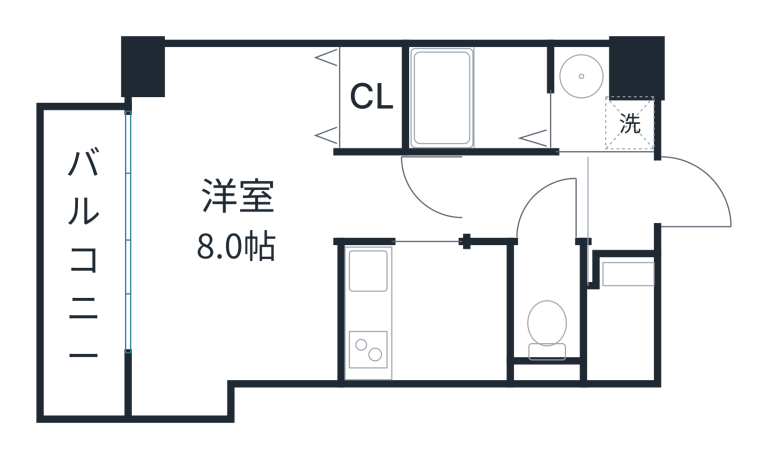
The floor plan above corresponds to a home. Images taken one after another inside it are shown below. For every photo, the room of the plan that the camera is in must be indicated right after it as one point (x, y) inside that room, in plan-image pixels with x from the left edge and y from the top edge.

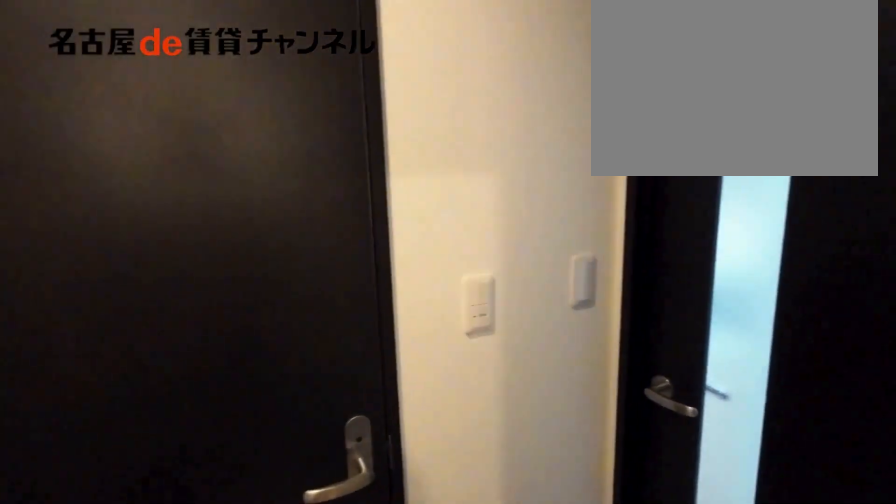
(528, 197)
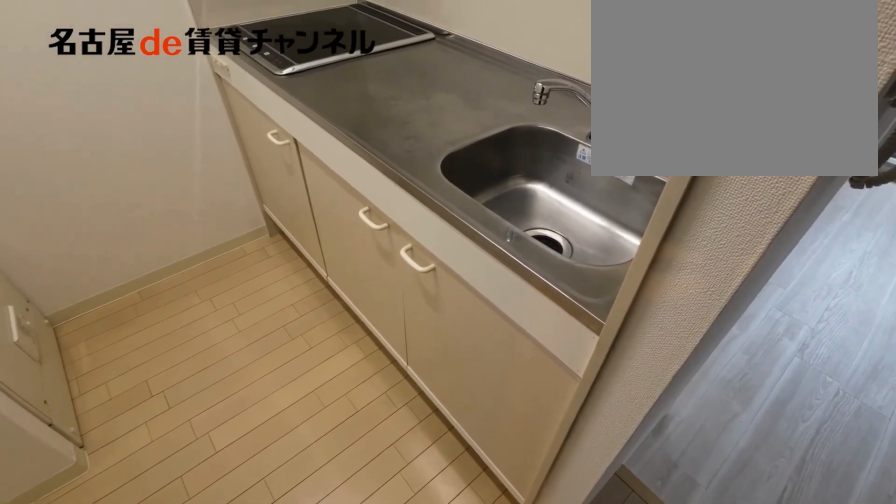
(424, 312)
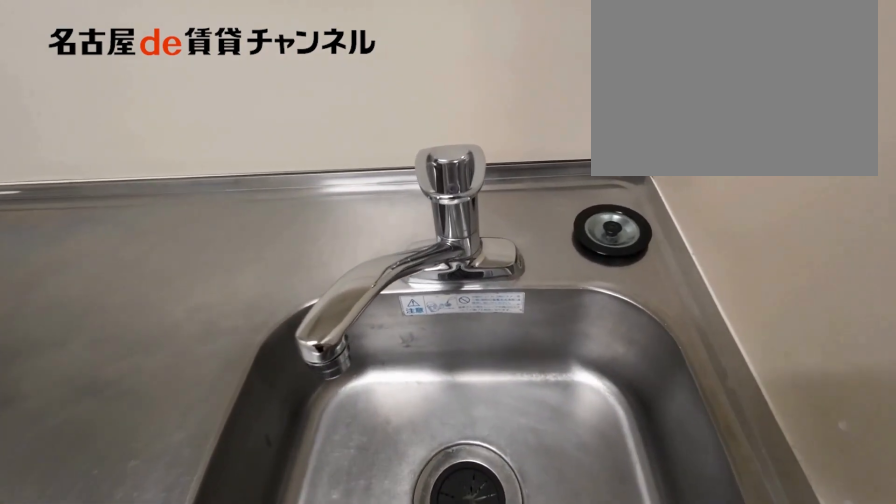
(424, 312)
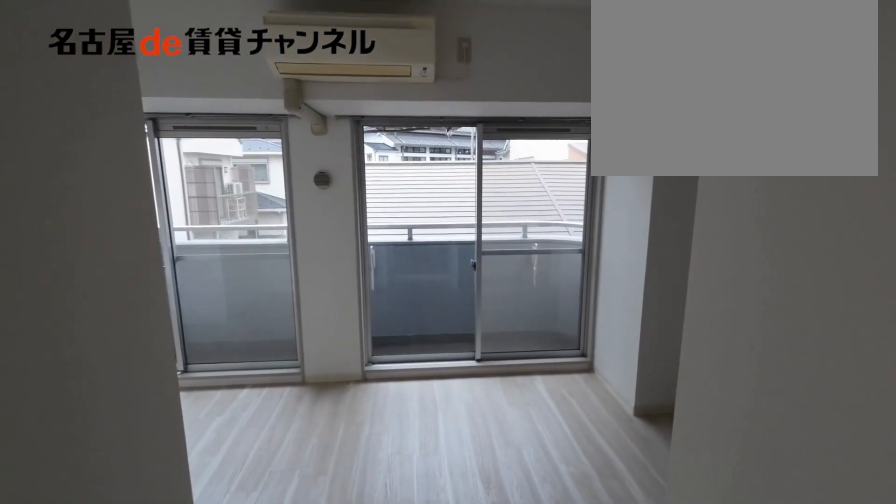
(254, 221)
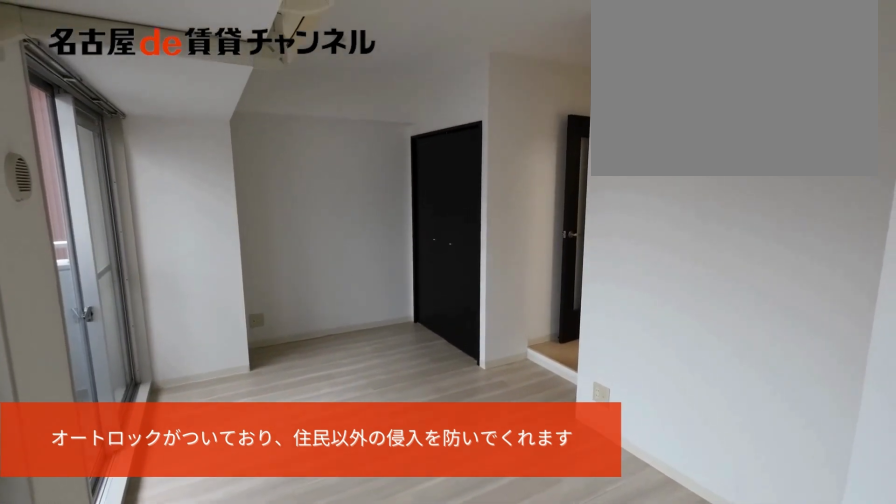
(254, 221)
